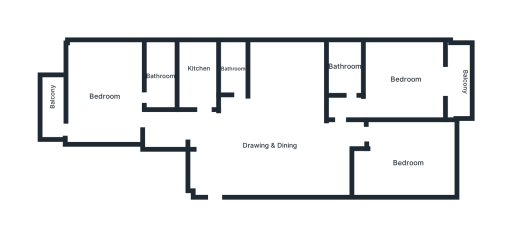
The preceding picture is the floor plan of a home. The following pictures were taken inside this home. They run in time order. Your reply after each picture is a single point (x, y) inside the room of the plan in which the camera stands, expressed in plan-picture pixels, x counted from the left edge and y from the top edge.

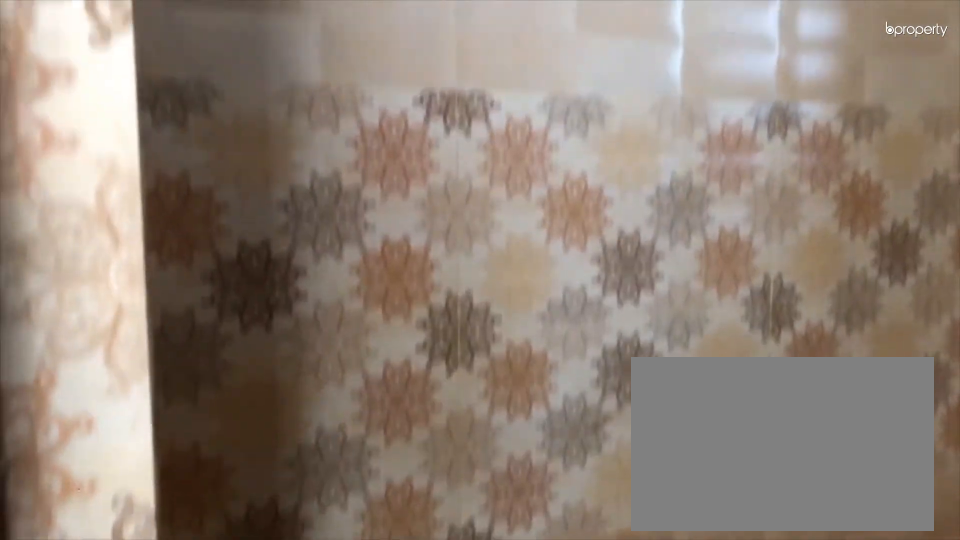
(345, 69)
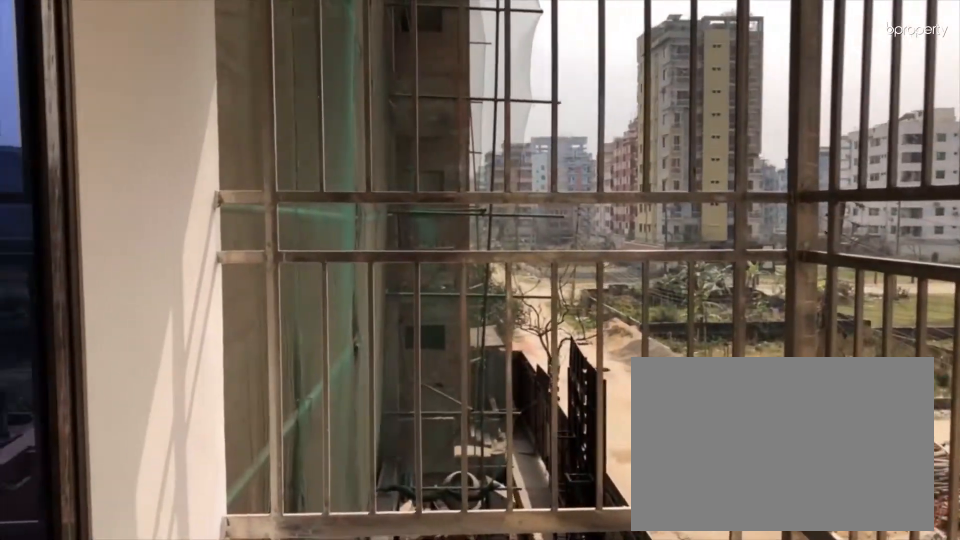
(458, 78)
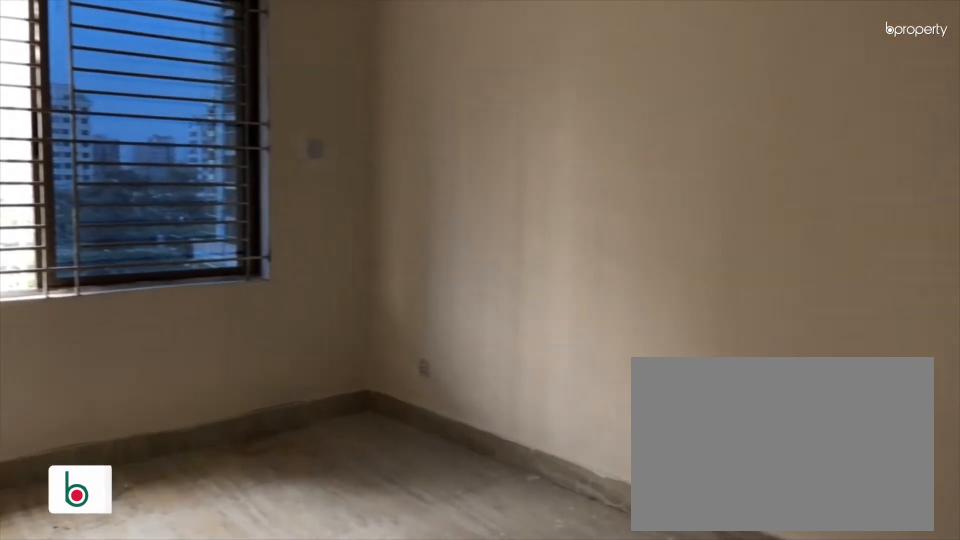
(400, 160)
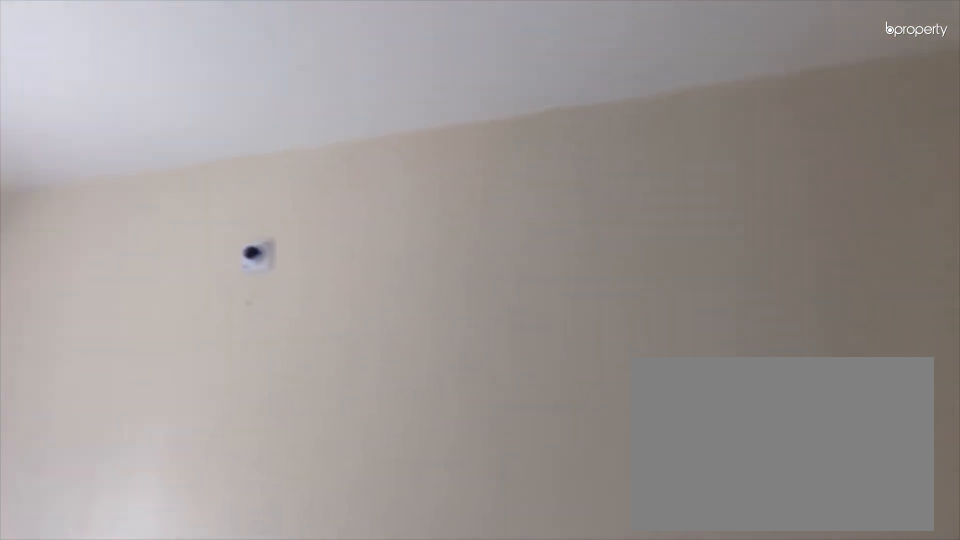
(400, 160)
